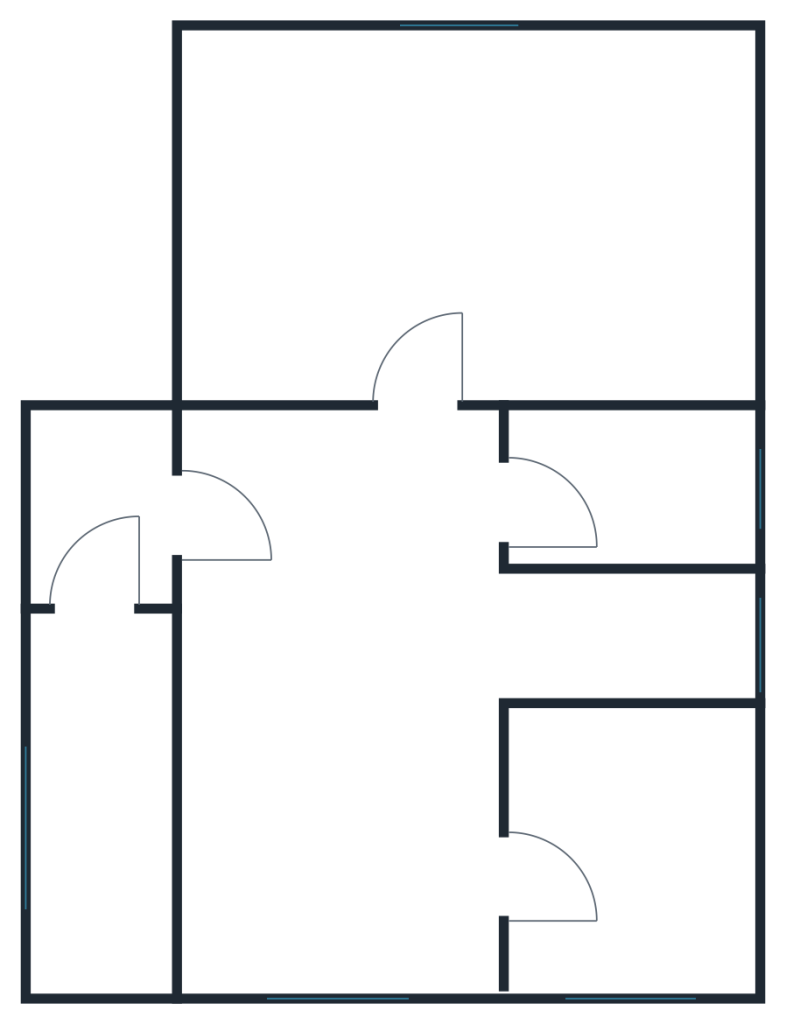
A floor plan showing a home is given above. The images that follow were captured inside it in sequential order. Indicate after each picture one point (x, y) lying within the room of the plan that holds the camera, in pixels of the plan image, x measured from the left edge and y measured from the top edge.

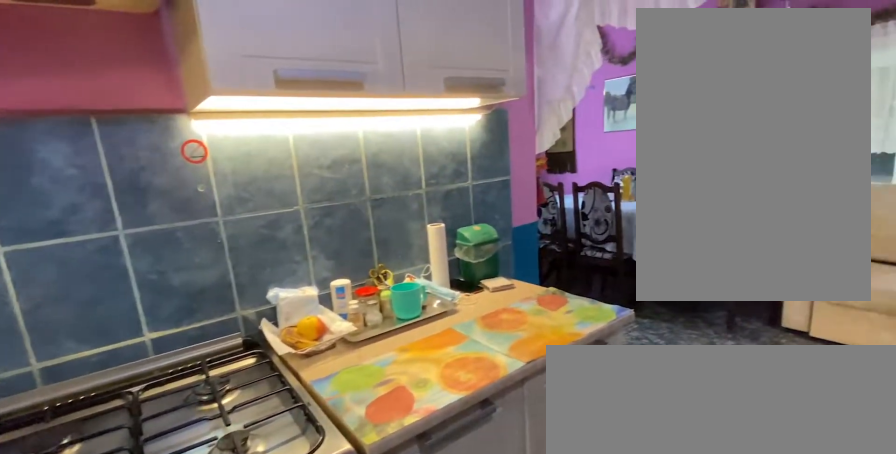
(627, 638)
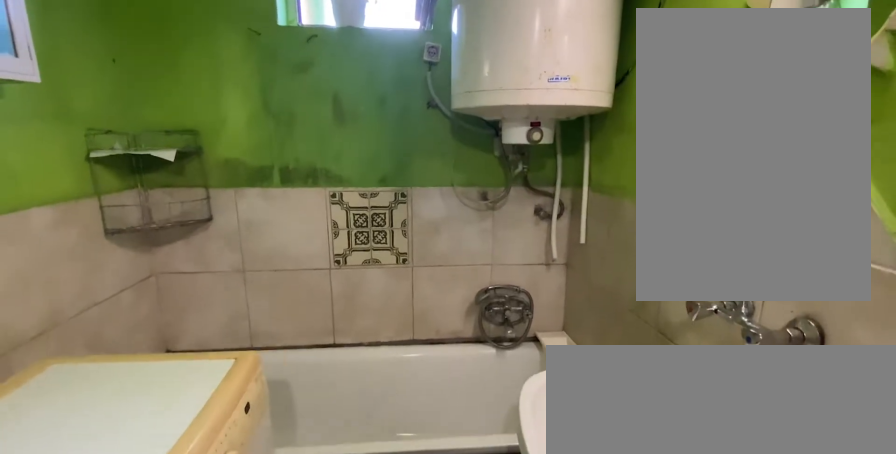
(628, 488)
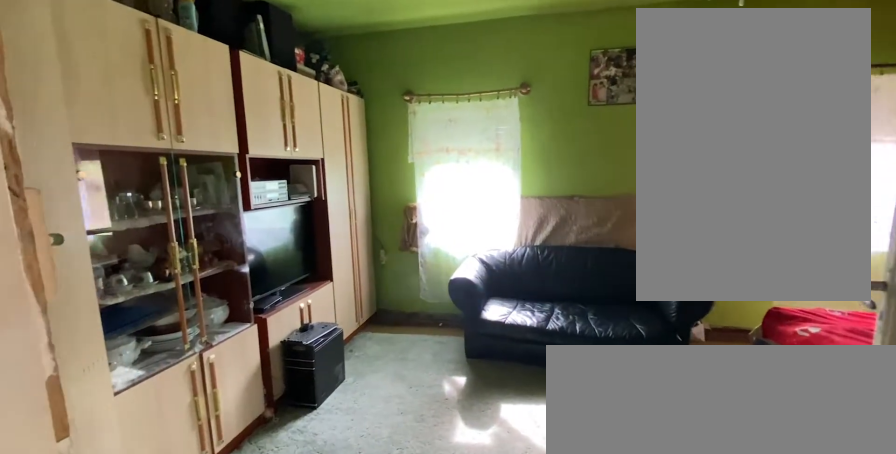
(467, 208)
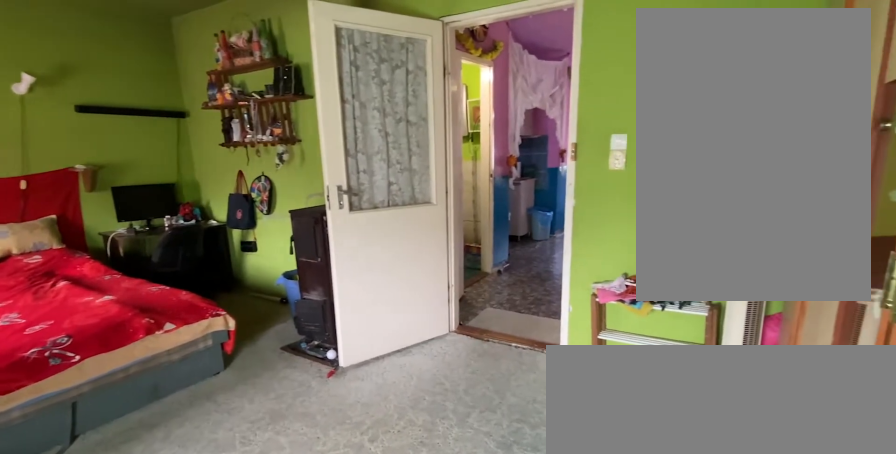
(467, 208)
